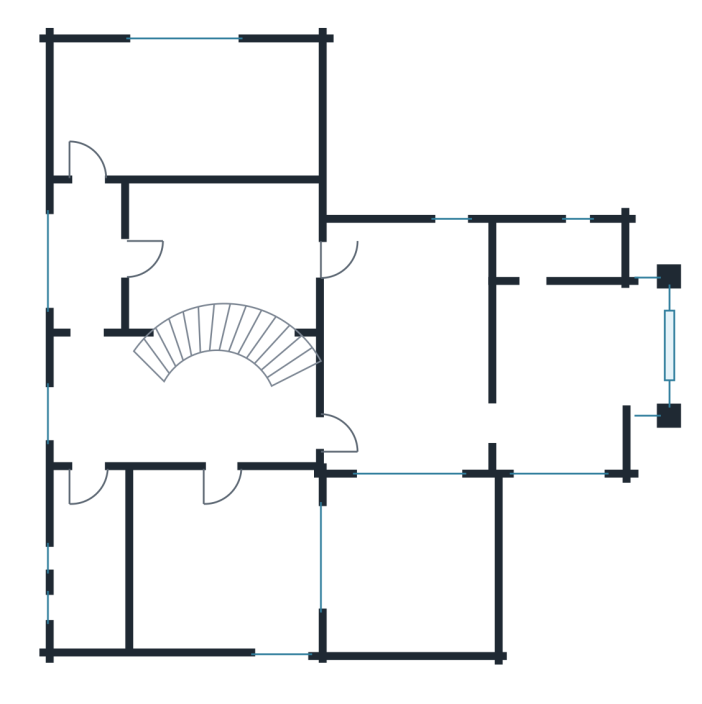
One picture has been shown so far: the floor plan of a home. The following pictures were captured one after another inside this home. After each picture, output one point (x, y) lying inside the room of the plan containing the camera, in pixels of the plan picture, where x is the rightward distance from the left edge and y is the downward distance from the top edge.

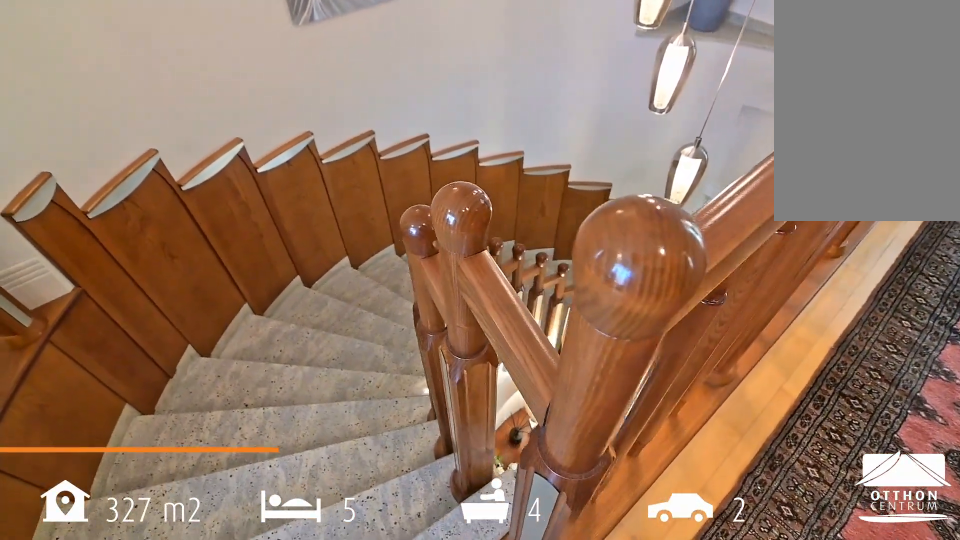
(227, 396)
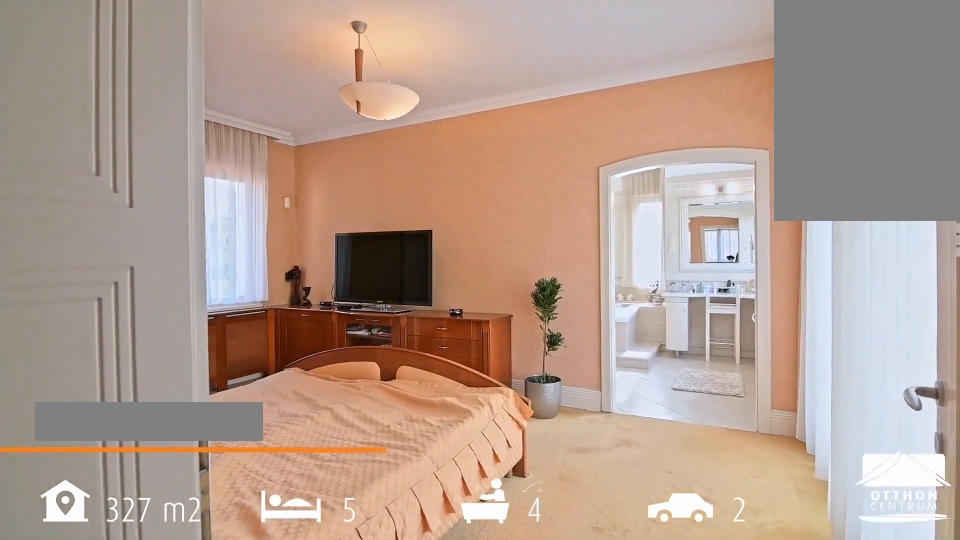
(408, 355)
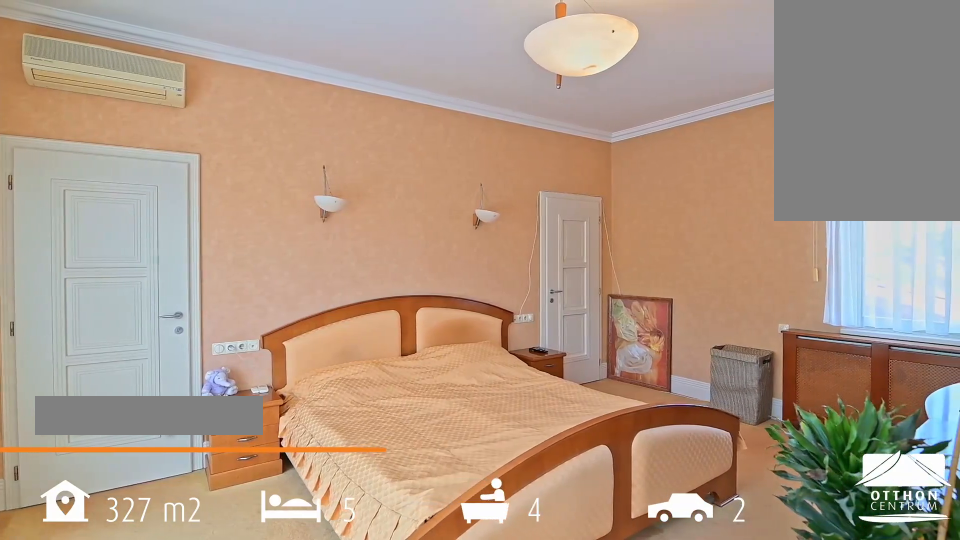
(408, 356)
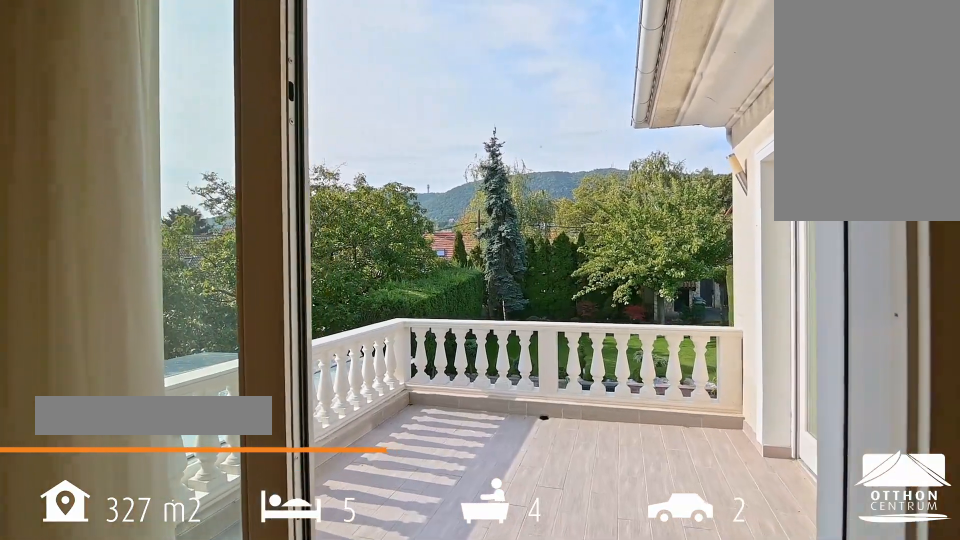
(408, 565)
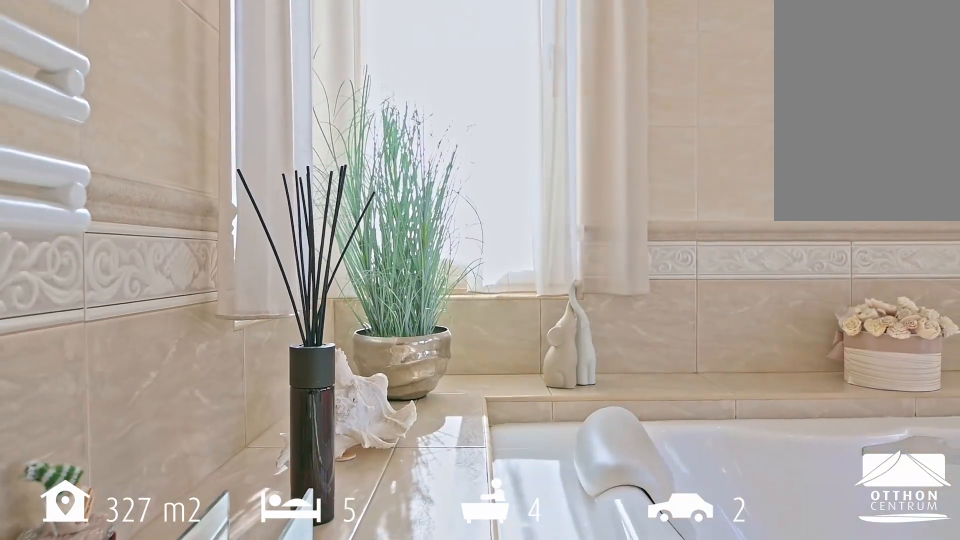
(571, 373)
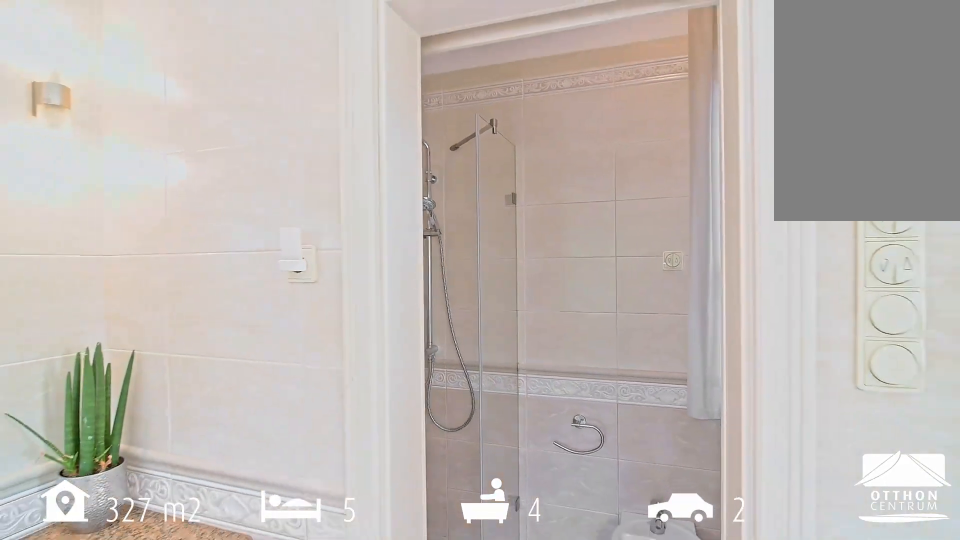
(577, 367)
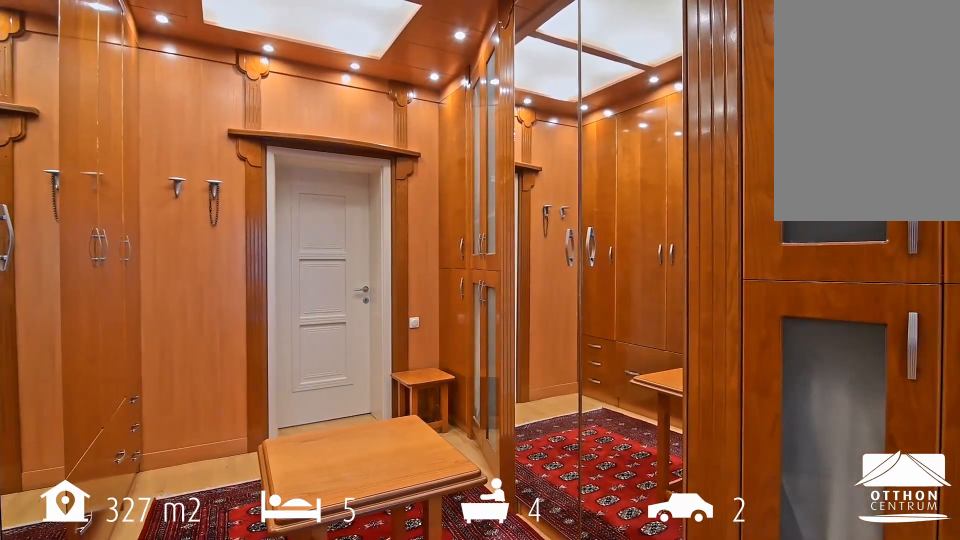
(221, 250)
